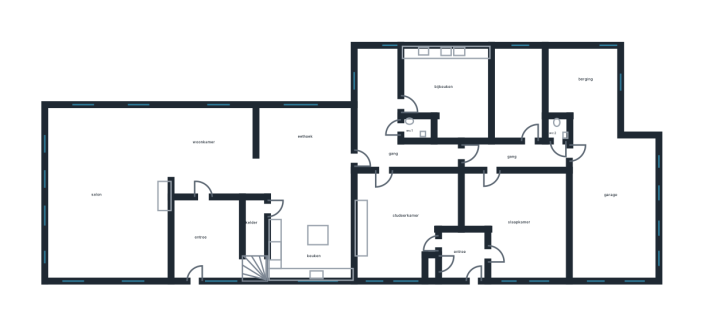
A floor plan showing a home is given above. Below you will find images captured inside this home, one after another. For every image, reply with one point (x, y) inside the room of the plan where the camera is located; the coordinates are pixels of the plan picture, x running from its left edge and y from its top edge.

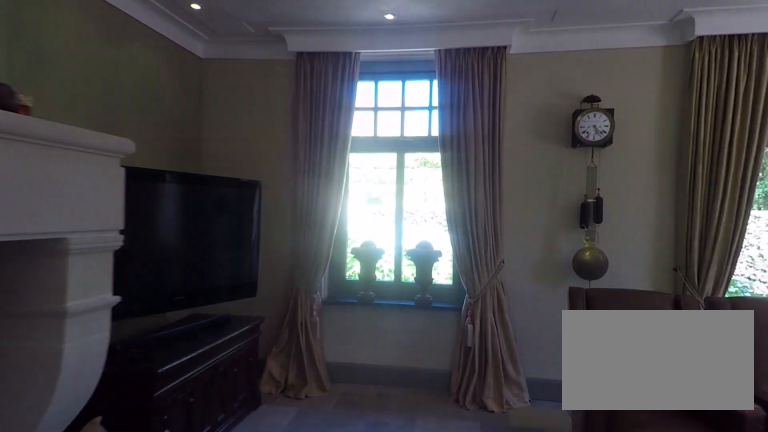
(139, 181)
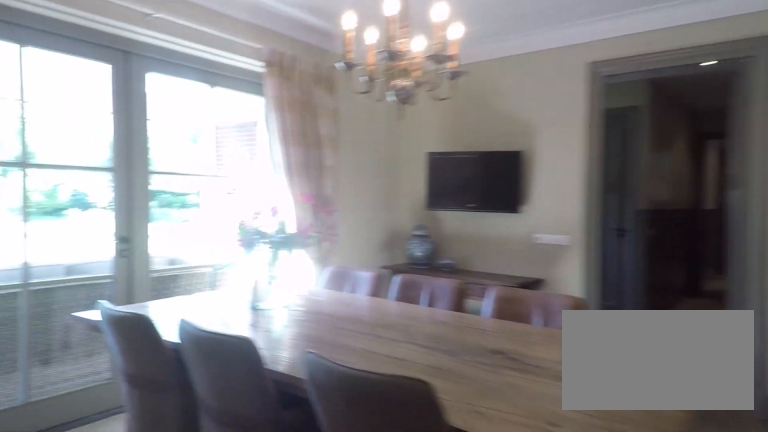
(308, 192)
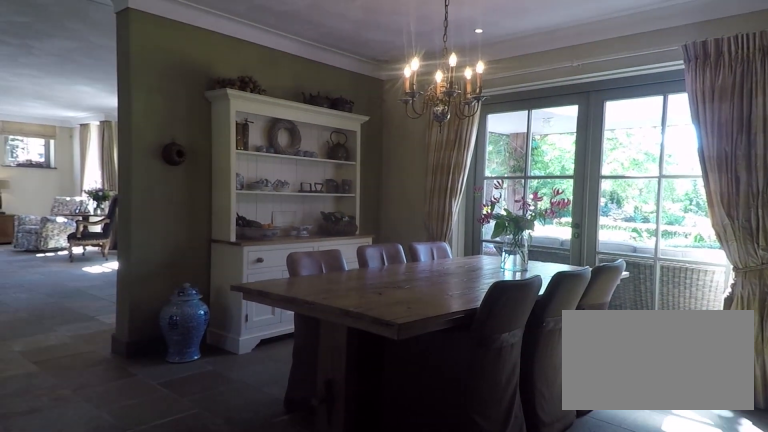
(308, 192)
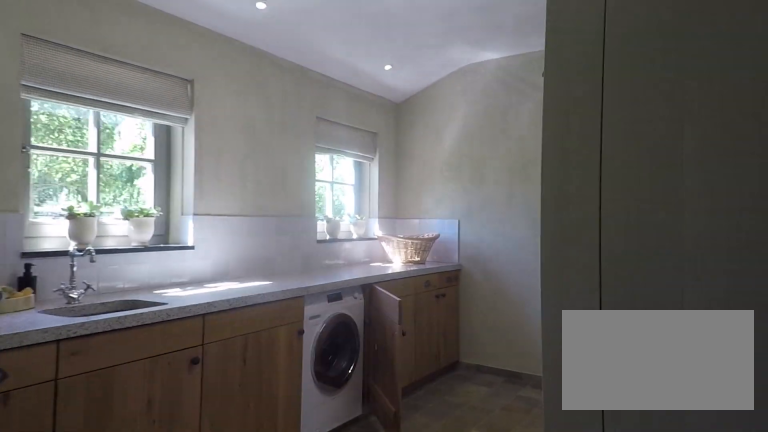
(448, 93)
